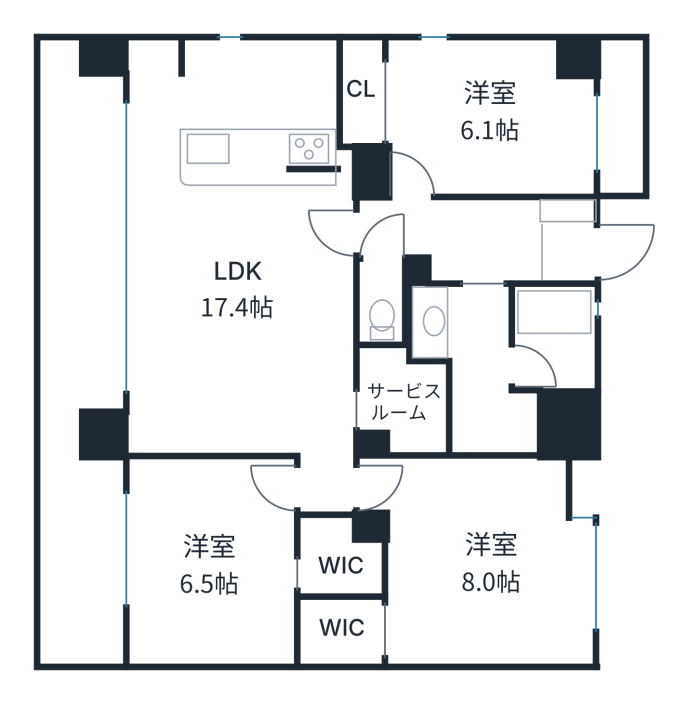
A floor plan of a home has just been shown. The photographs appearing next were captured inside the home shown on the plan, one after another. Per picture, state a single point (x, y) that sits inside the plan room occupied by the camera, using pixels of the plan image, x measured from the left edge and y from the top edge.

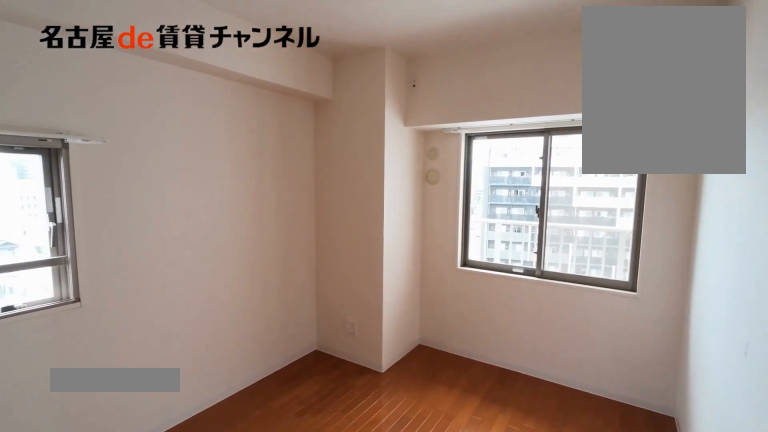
(467, 117)
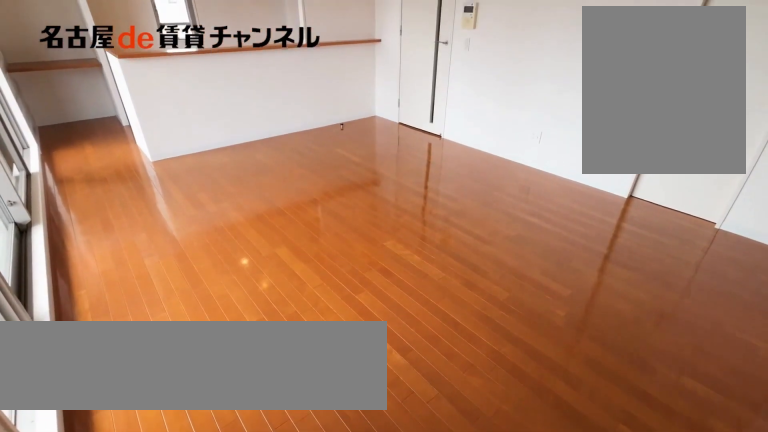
(237, 246)
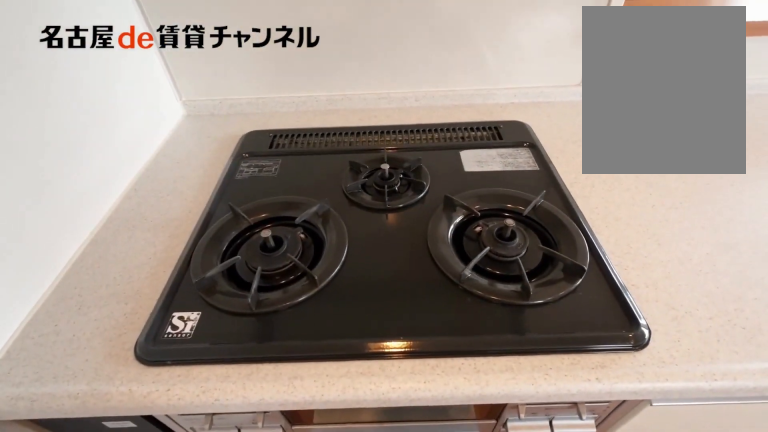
(237, 246)
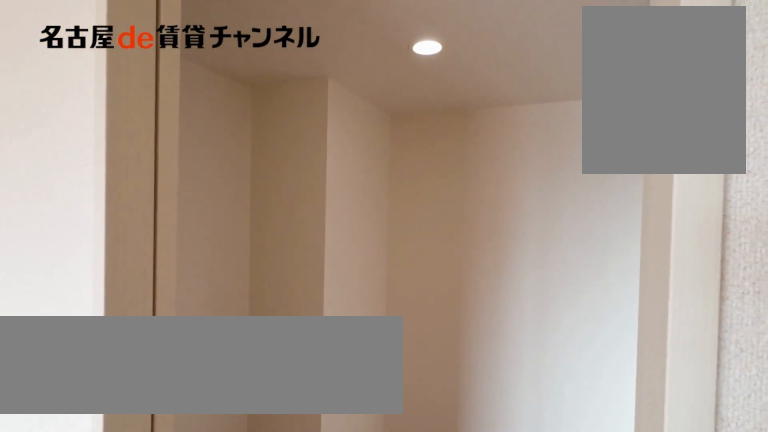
(401, 401)
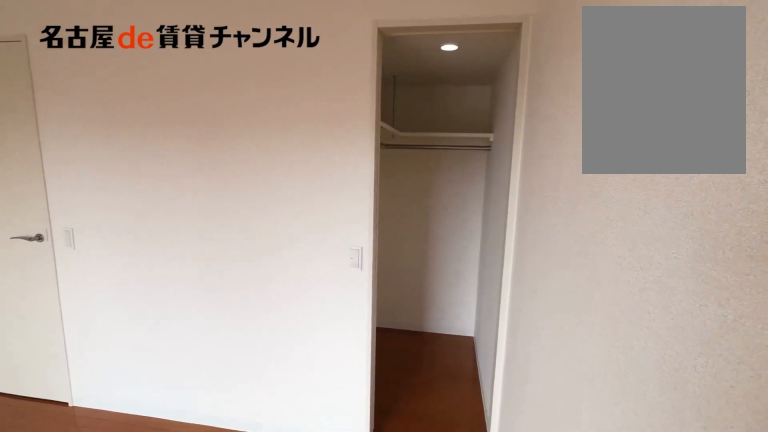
(234, 572)
